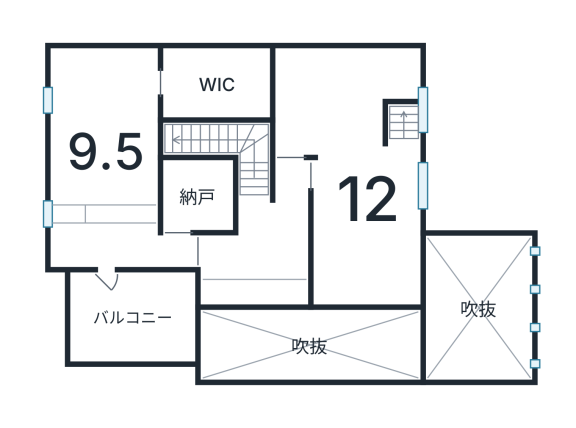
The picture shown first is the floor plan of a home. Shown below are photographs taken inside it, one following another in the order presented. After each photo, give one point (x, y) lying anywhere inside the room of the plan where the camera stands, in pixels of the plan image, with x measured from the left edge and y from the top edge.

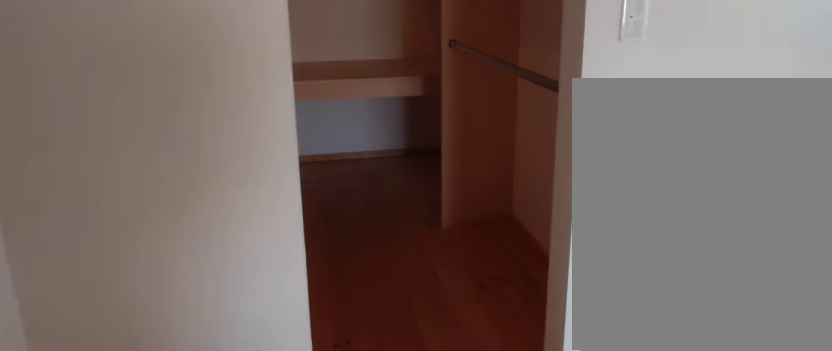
(215, 85)
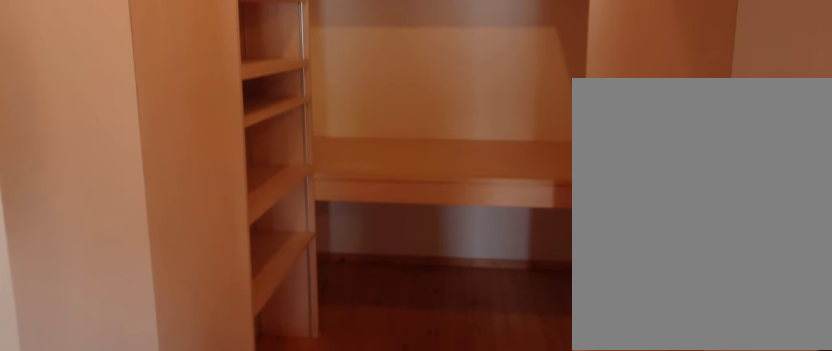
(215, 85)
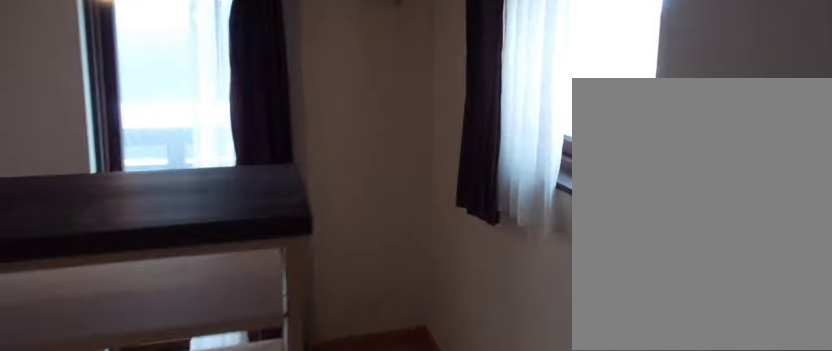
(93, 146)
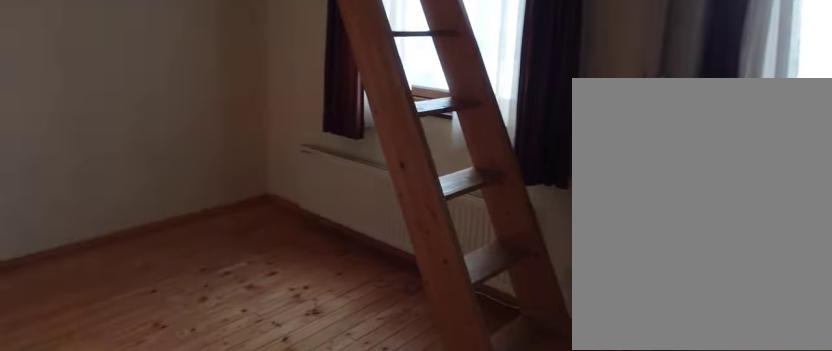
(362, 183)
